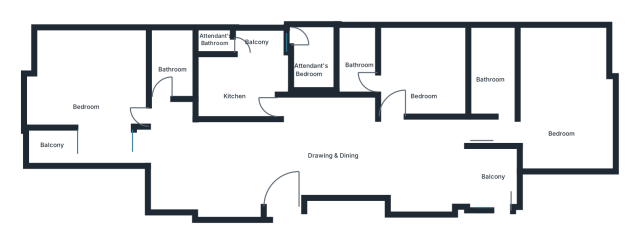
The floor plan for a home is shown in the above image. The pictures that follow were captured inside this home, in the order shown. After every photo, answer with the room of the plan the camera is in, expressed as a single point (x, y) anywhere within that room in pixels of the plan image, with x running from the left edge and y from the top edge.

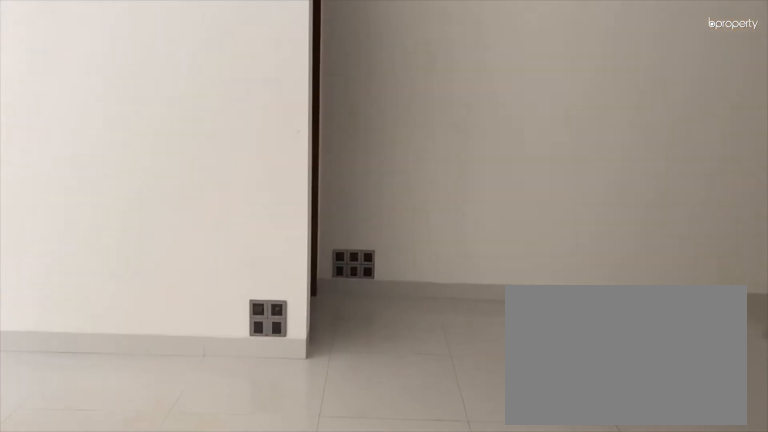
(237, 167)
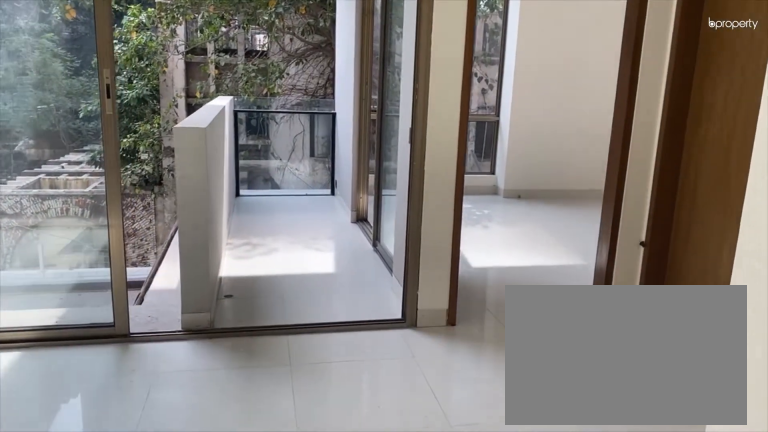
(237, 167)
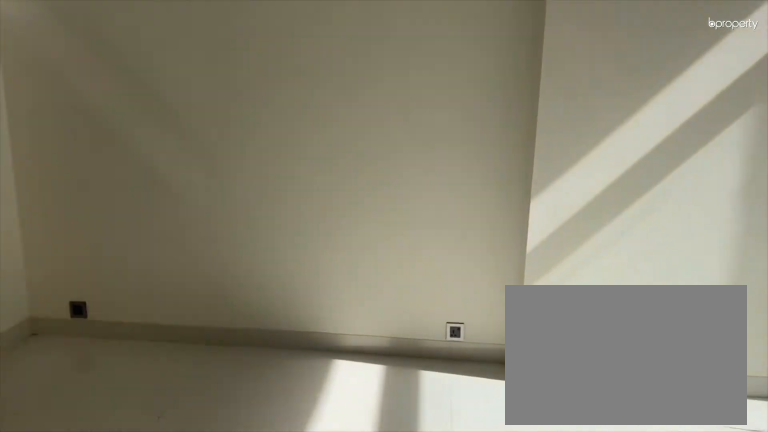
(190, 160)
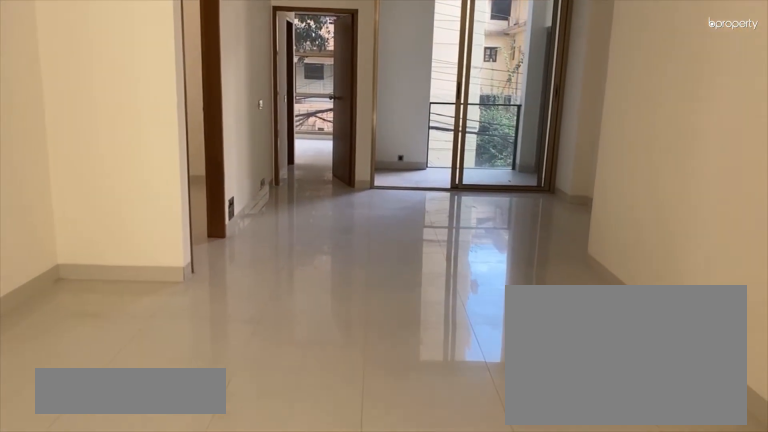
(263, 156)
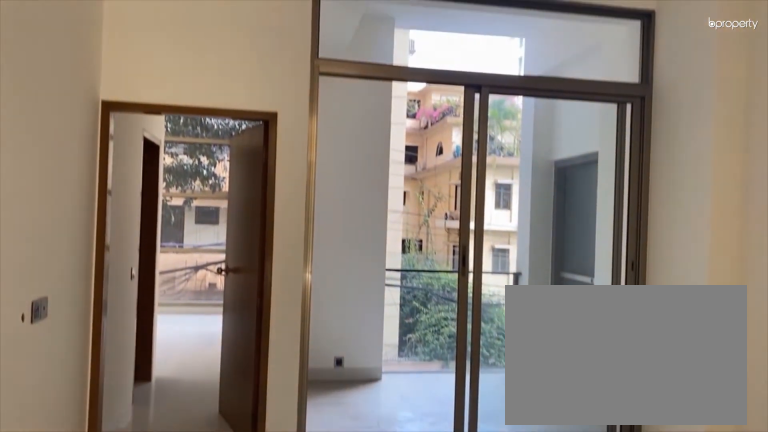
(383, 155)
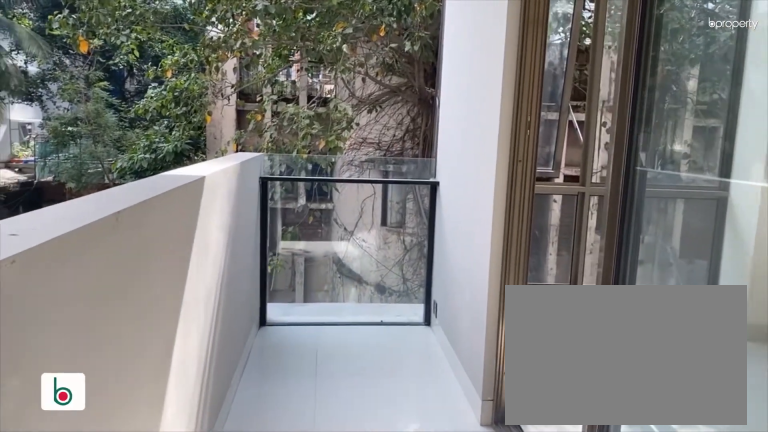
(60, 149)
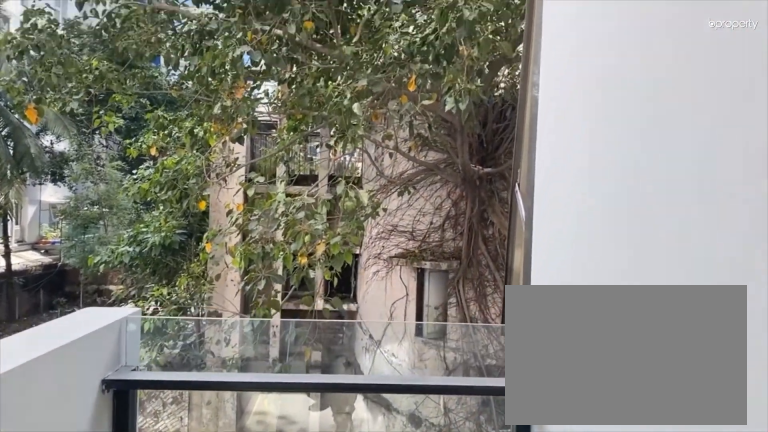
(60, 149)
